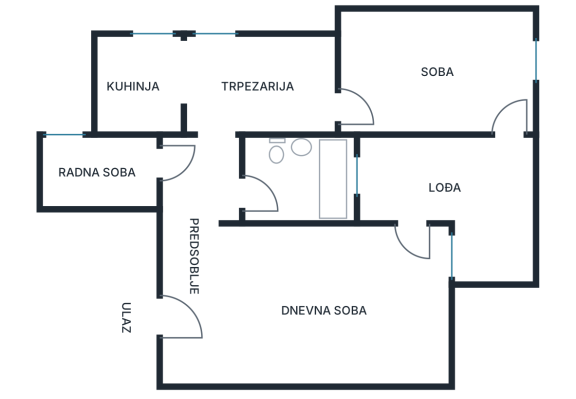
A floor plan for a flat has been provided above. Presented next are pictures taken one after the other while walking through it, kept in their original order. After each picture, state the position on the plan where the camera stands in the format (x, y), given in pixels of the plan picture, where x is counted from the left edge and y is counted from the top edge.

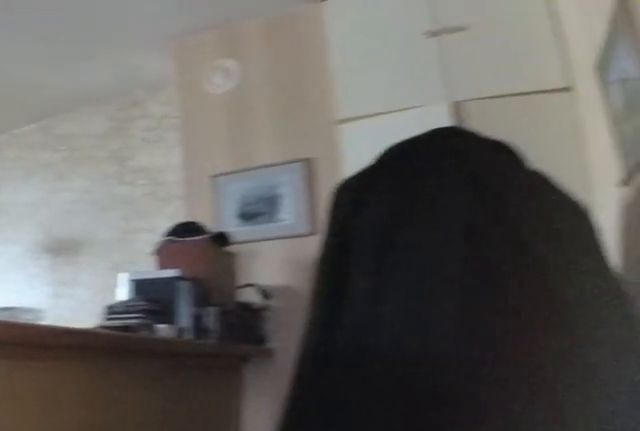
(174, 271)
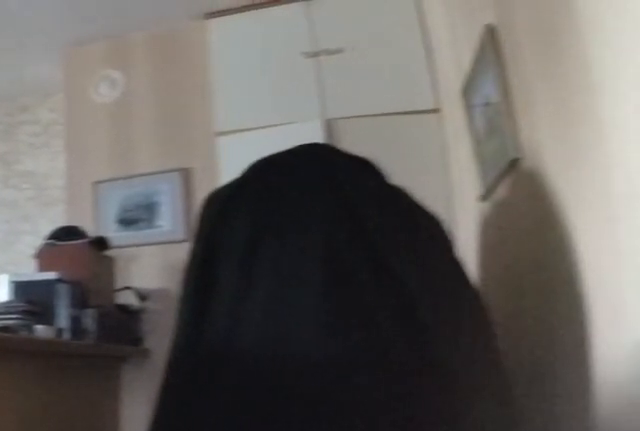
(177, 266)
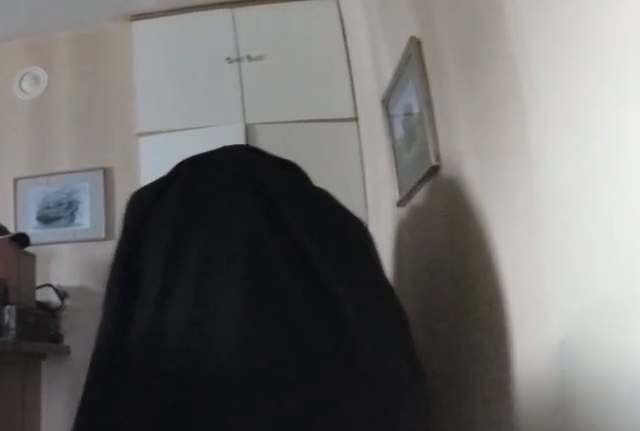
(188, 261)
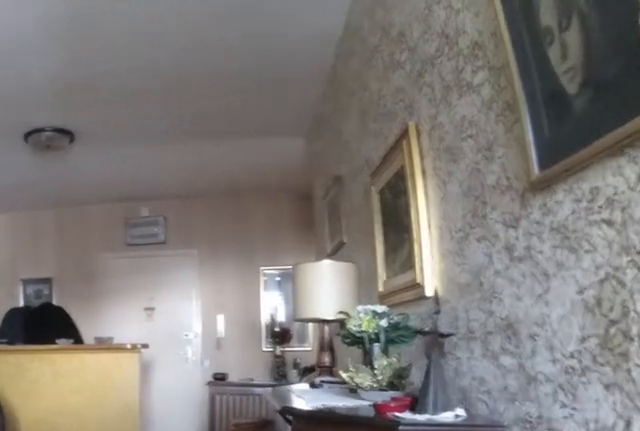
(421, 279)
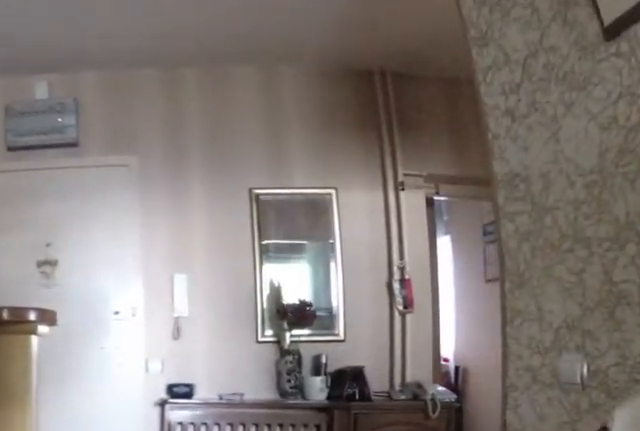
(295, 272)
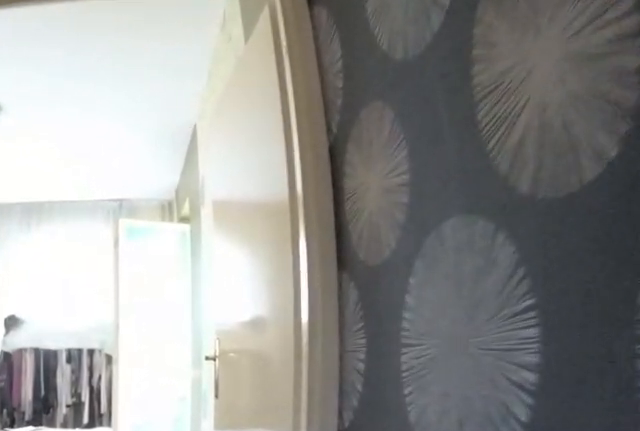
(277, 91)
